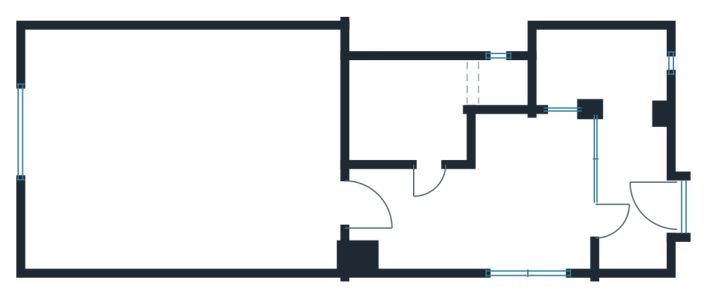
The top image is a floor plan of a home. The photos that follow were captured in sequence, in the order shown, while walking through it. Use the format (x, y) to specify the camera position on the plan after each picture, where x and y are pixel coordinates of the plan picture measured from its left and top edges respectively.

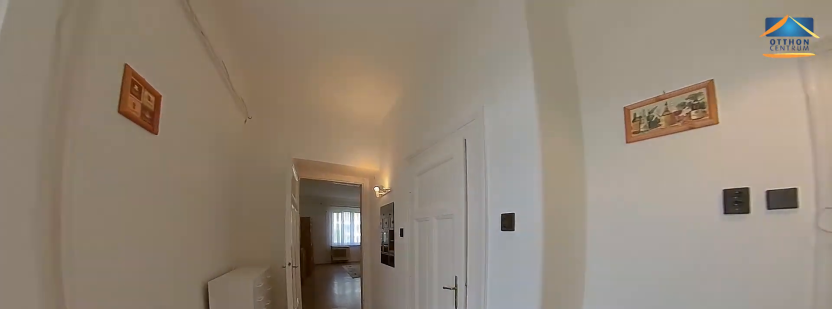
(548, 212)
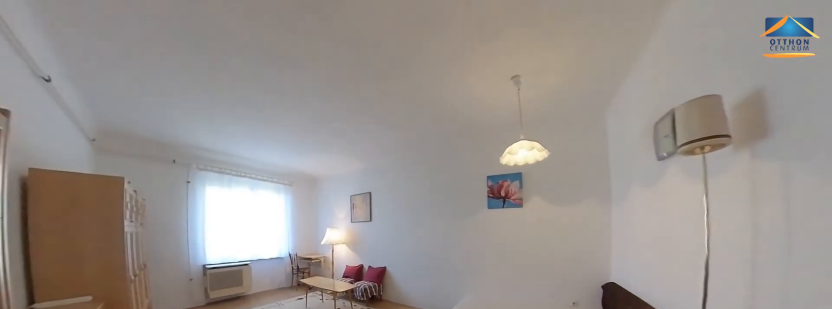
(271, 213)
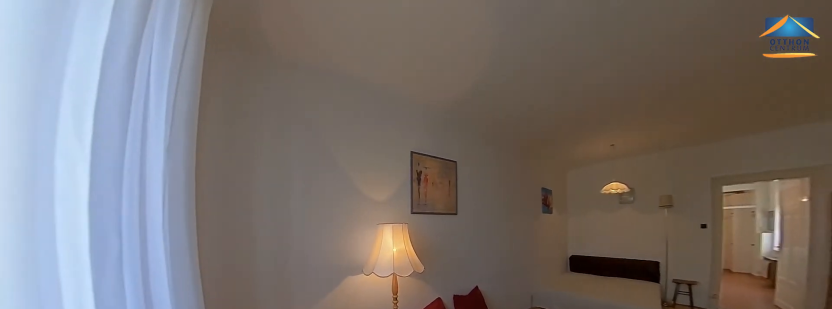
(72, 151)
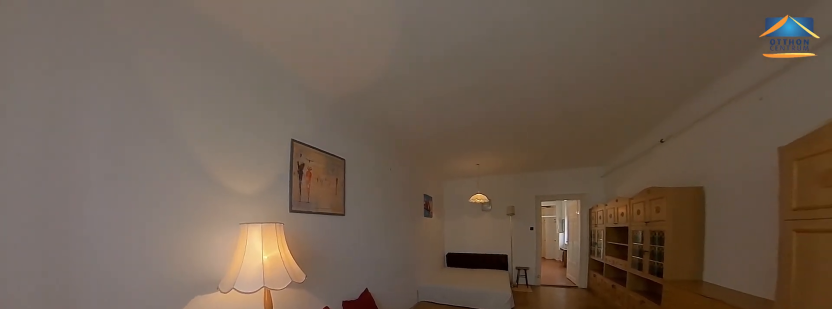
(81, 127)
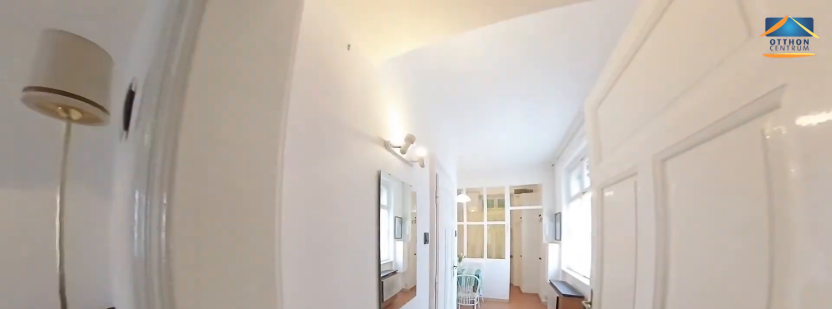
(328, 166)
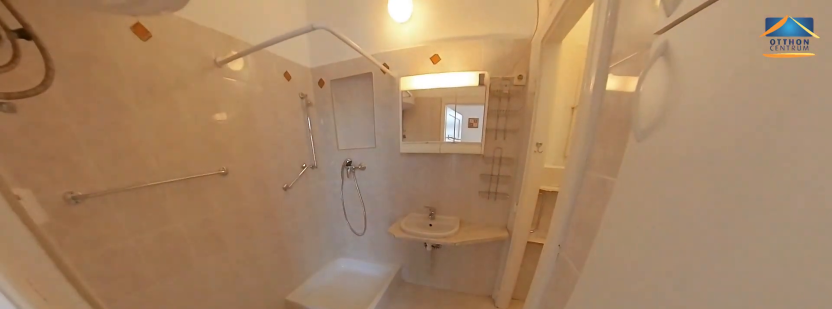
(433, 175)
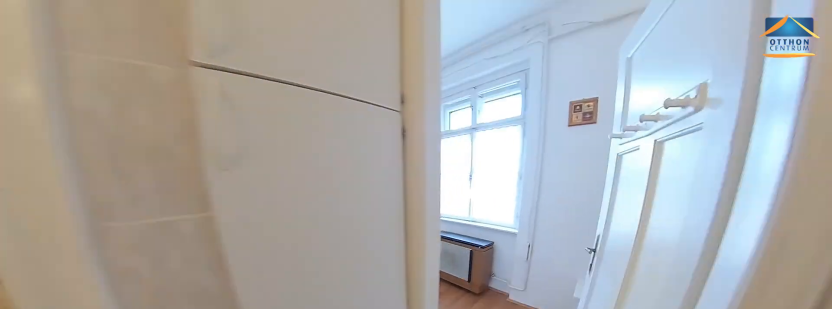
(433, 131)
